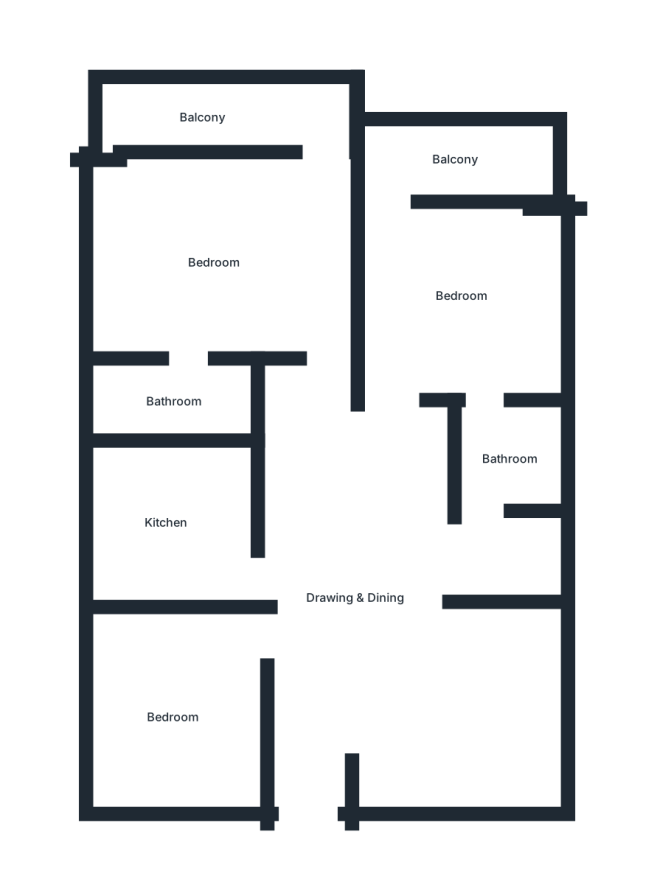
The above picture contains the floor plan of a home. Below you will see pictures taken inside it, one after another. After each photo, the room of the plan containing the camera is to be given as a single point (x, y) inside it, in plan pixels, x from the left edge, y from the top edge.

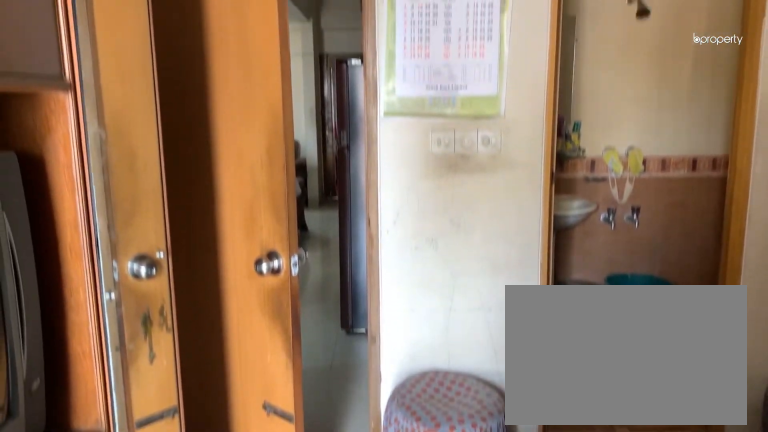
(221, 252)
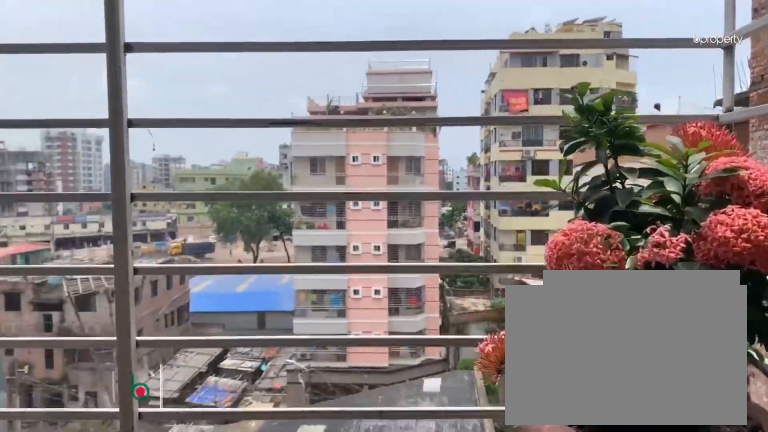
(244, 121)
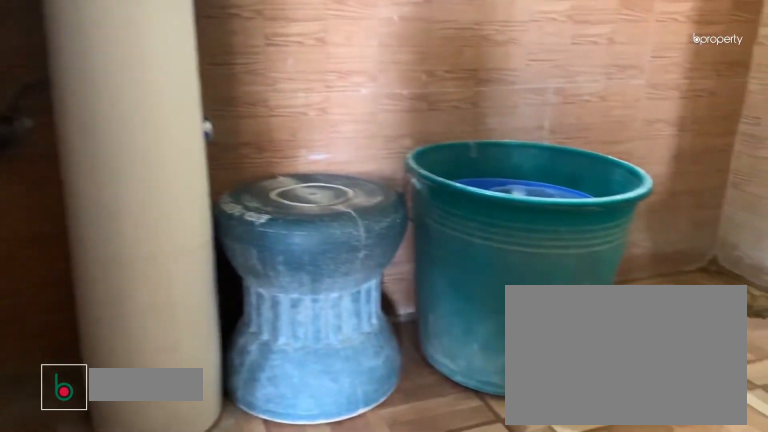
(172, 402)
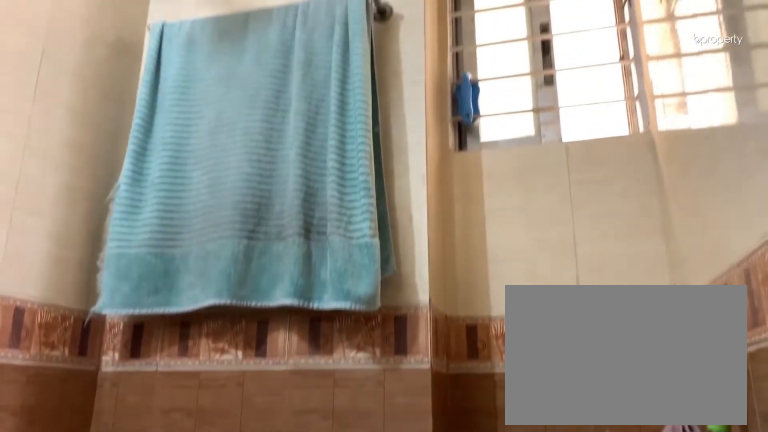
(172, 402)
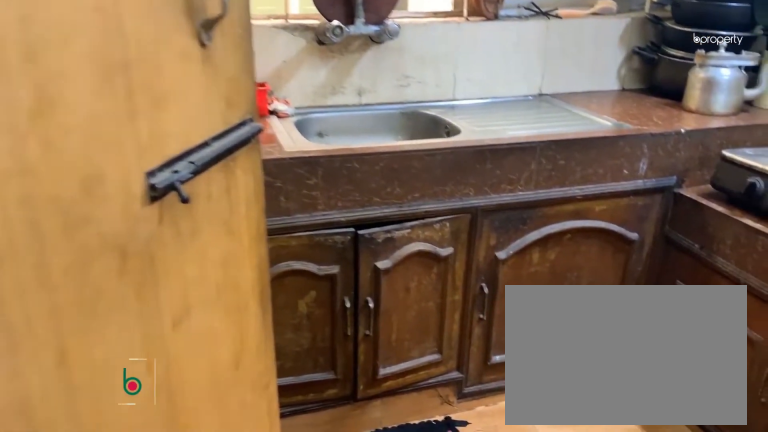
(204, 545)
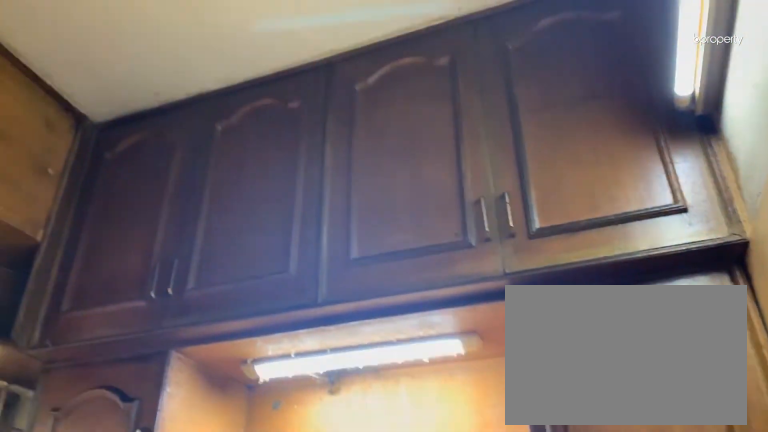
(174, 522)
